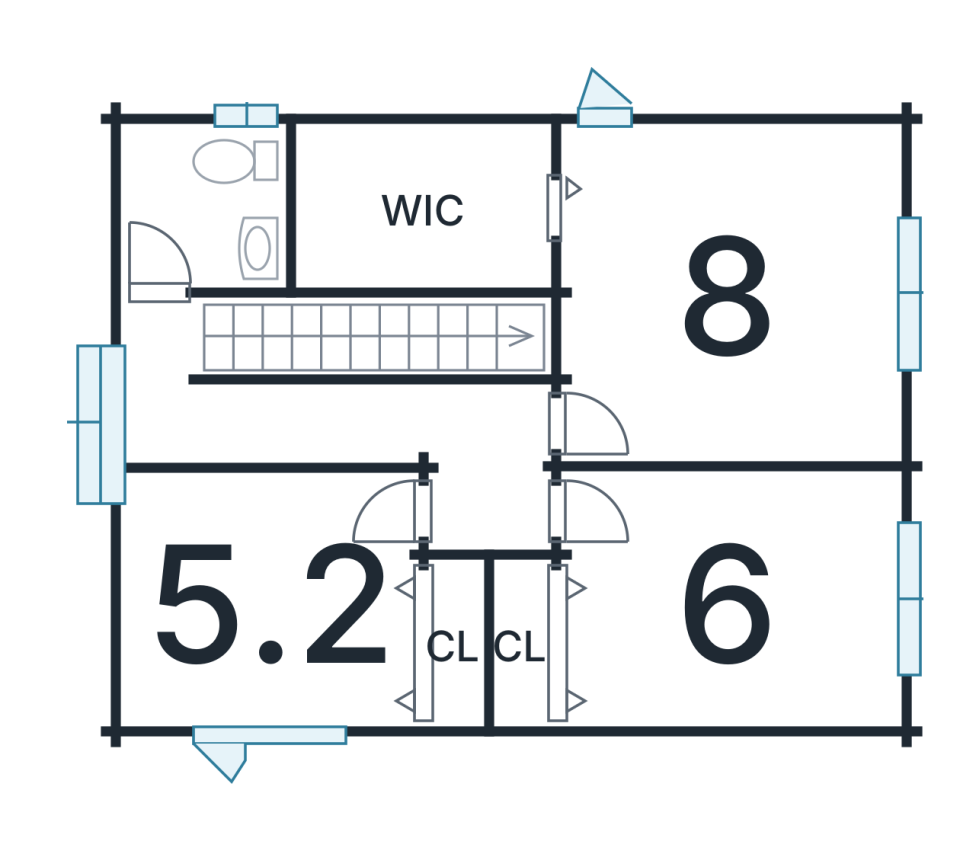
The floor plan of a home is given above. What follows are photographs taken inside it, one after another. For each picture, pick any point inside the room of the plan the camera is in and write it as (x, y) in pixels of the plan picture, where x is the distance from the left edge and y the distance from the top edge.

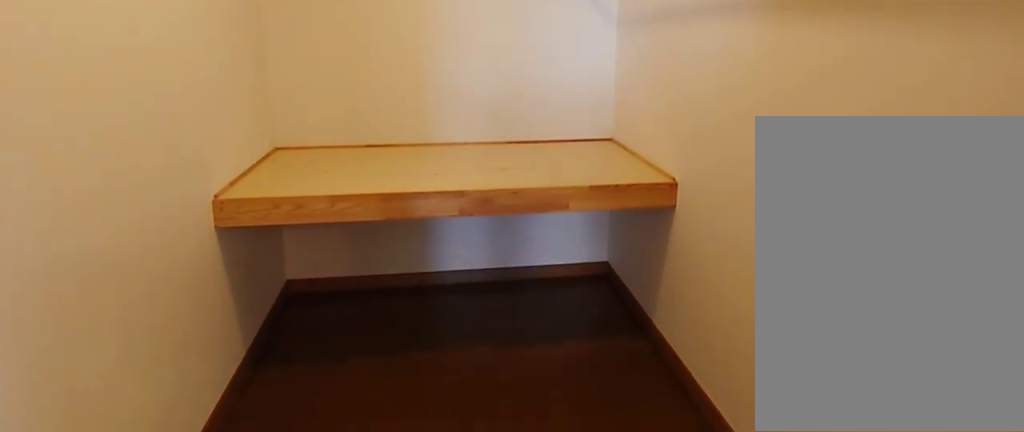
(426, 219)
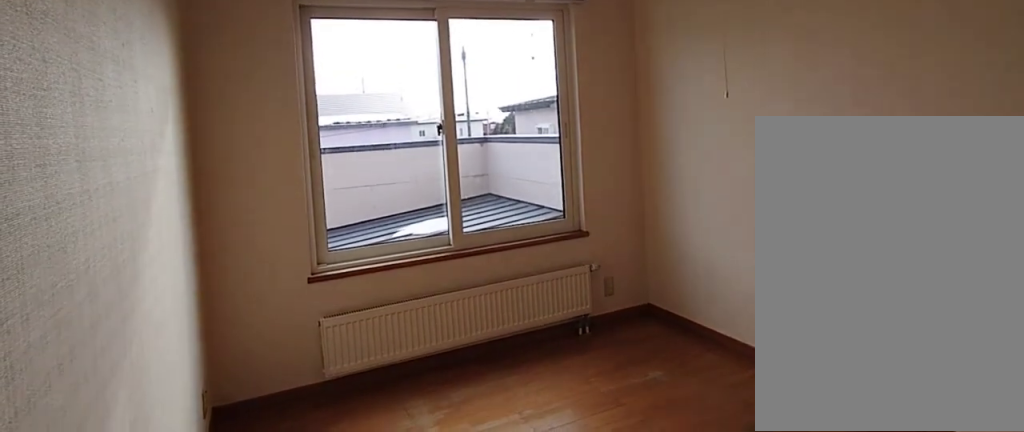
(730, 607)
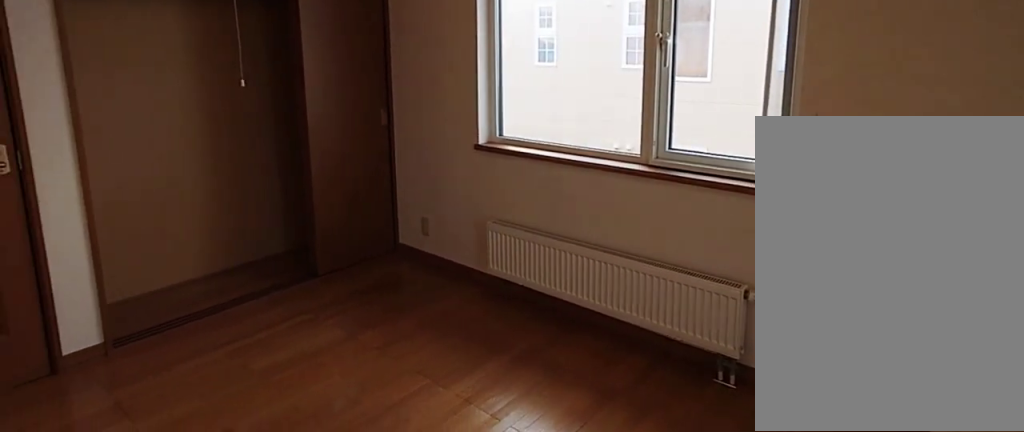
(271, 614)
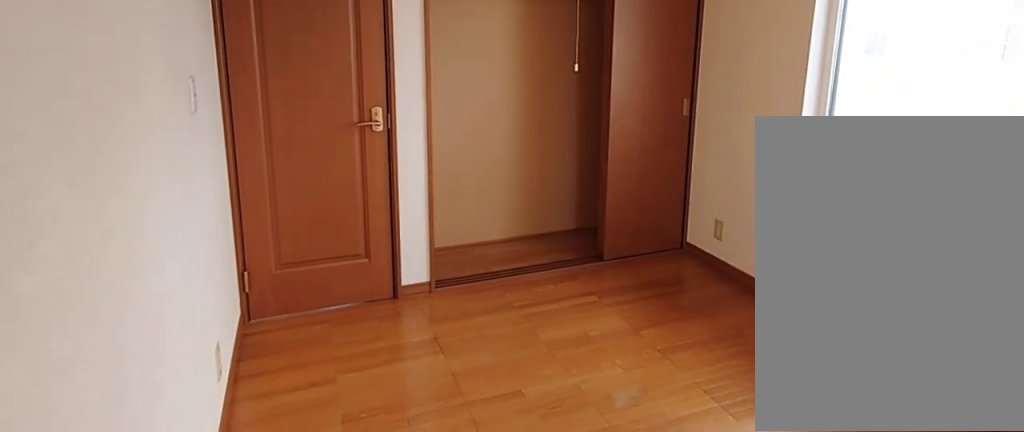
(271, 614)
